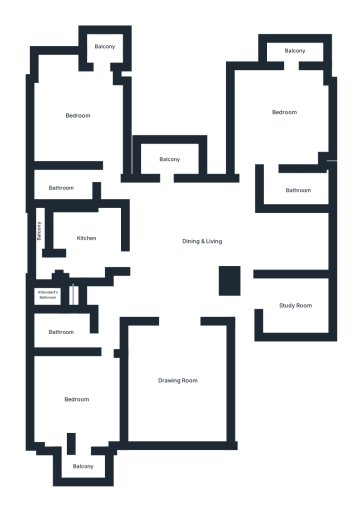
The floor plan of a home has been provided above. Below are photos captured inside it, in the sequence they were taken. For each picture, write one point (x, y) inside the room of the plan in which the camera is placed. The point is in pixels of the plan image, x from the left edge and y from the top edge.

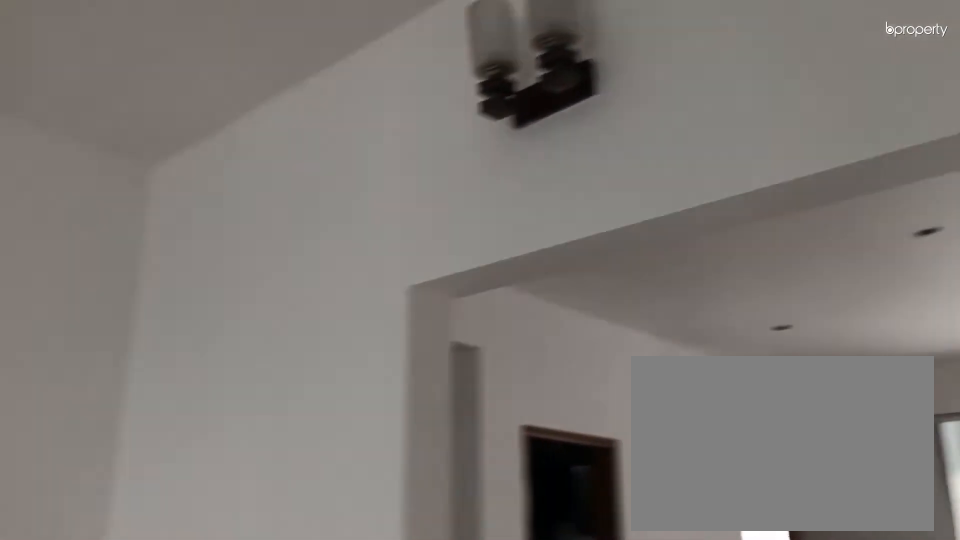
(175, 377)
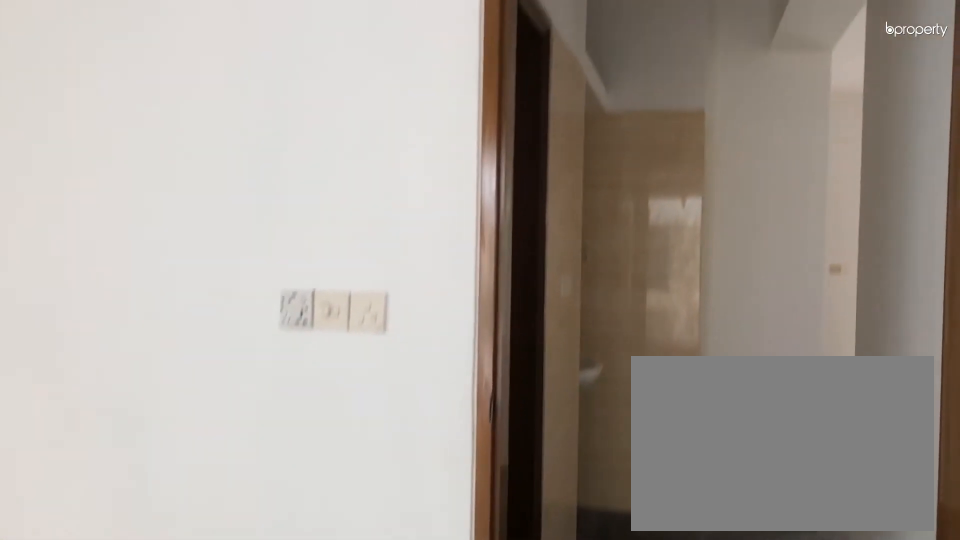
(77, 398)
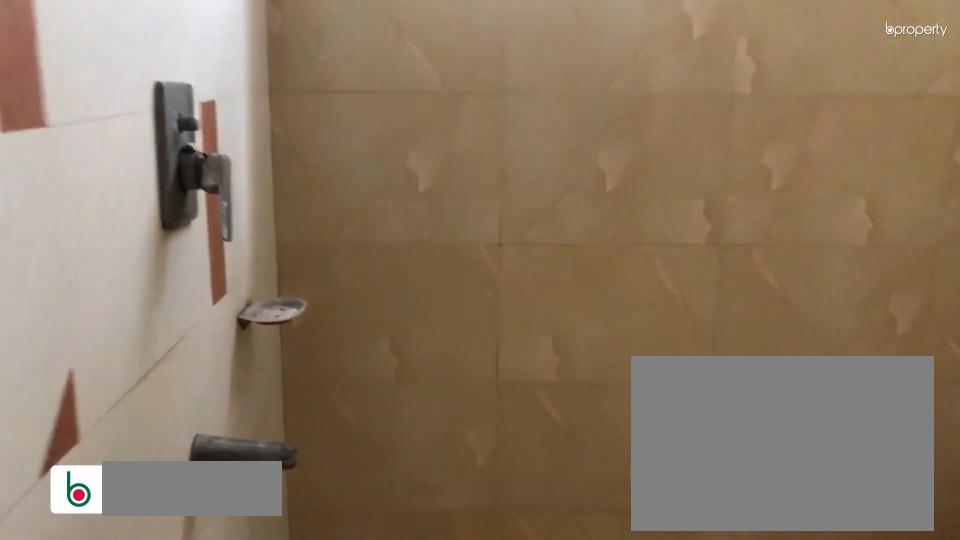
(62, 330)
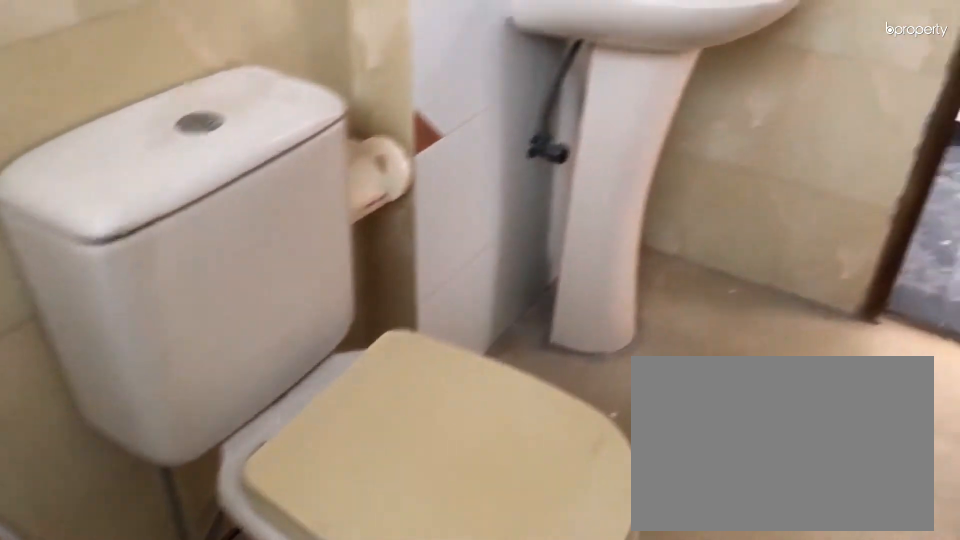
(62, 330)
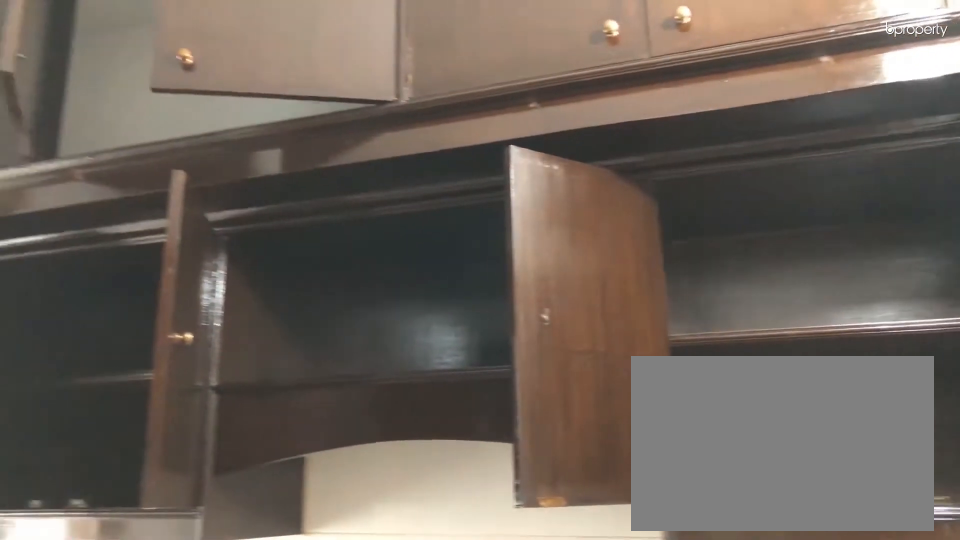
(87, 243)
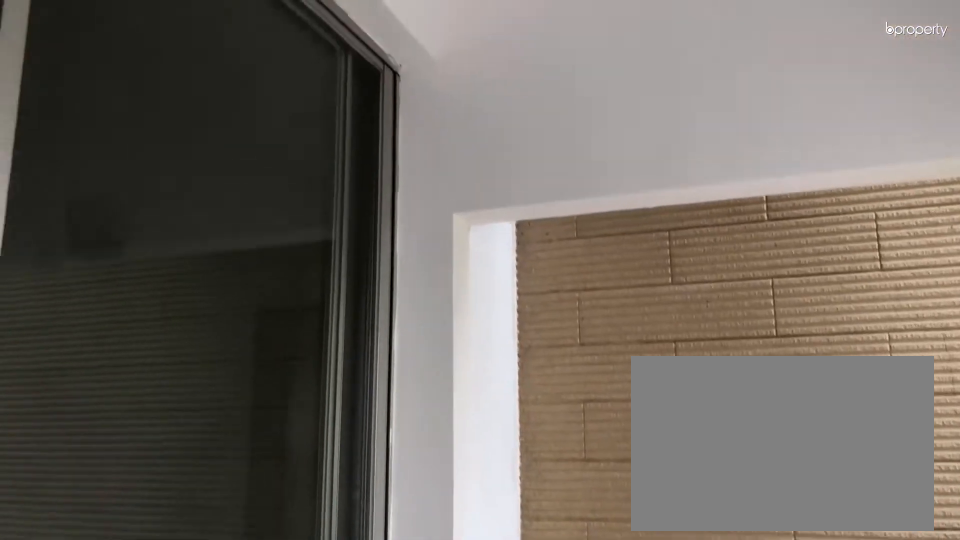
(165, 155)
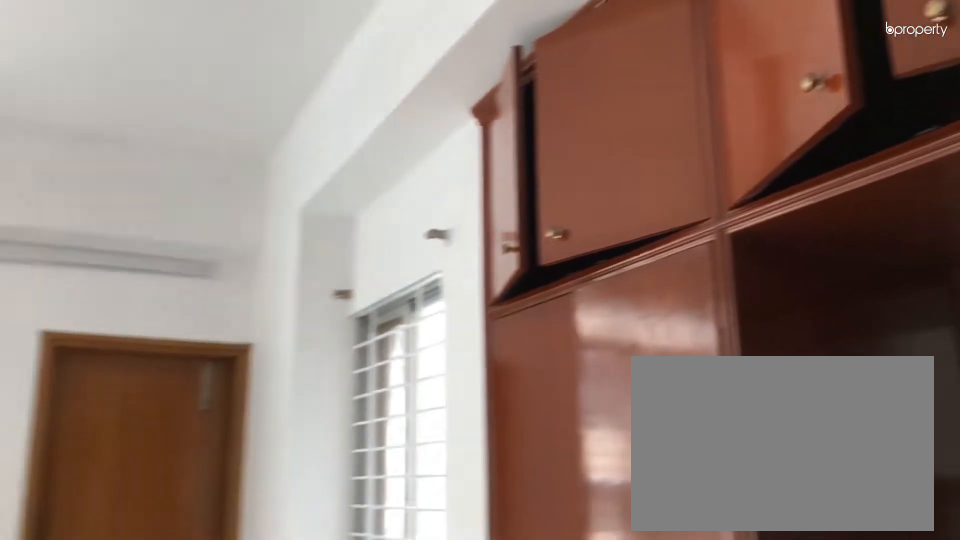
(76, 119)
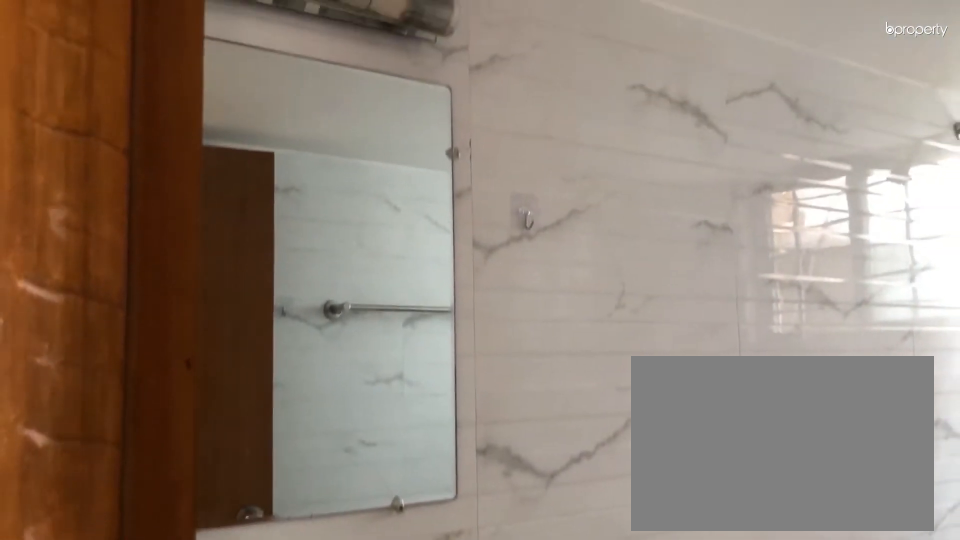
(64, 184)
